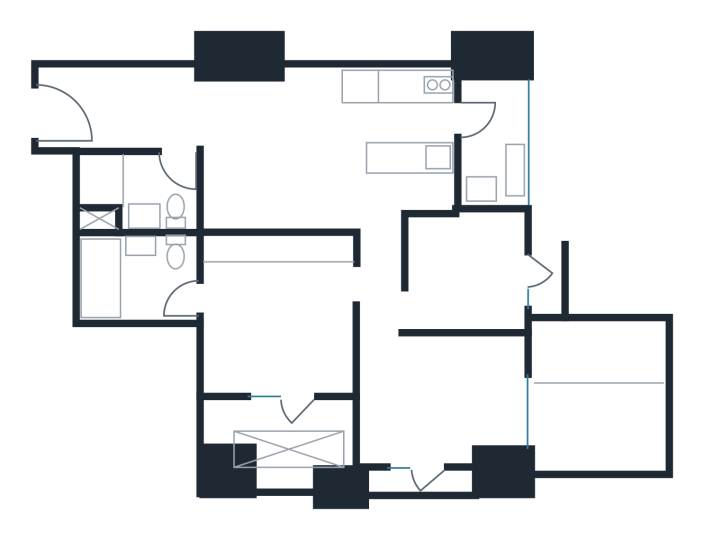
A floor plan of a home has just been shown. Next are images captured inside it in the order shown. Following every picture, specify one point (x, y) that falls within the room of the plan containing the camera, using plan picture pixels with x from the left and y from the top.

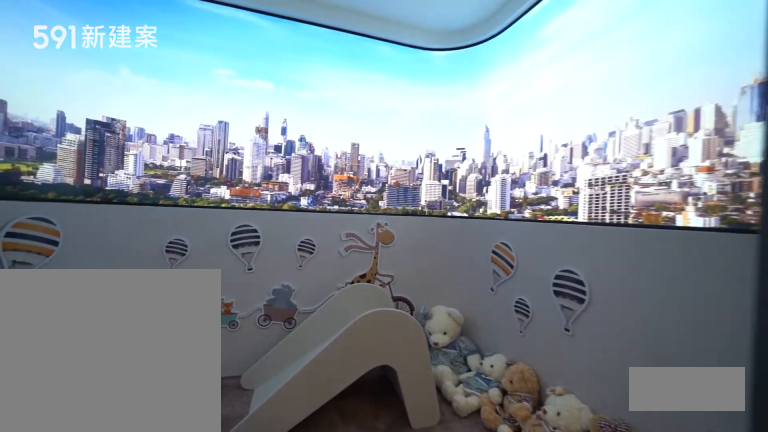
(602, 398)
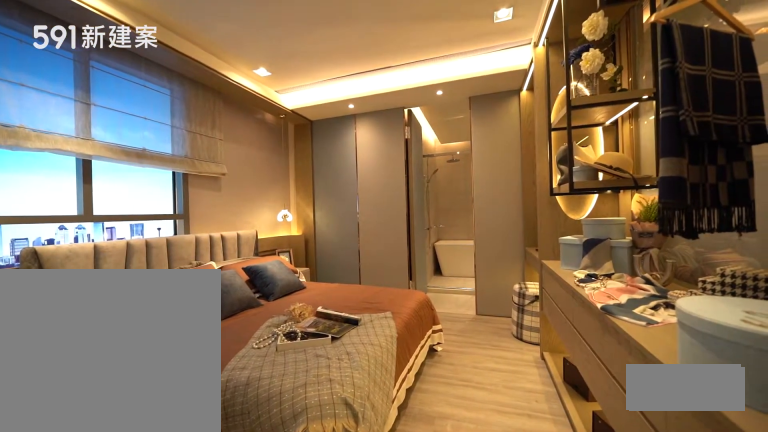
(278, 314)
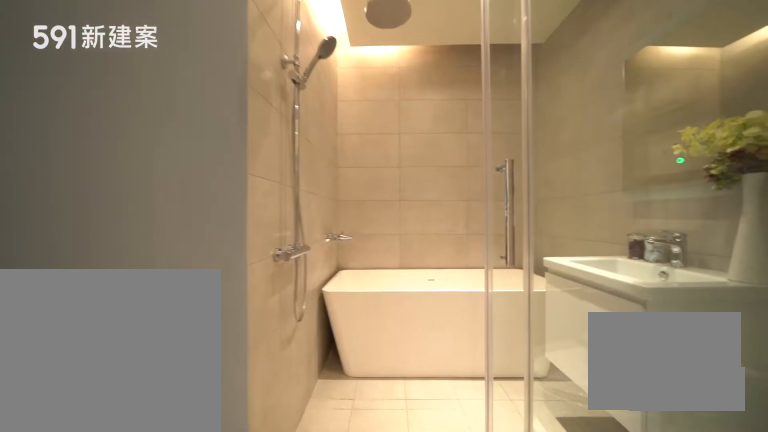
(136, 277)
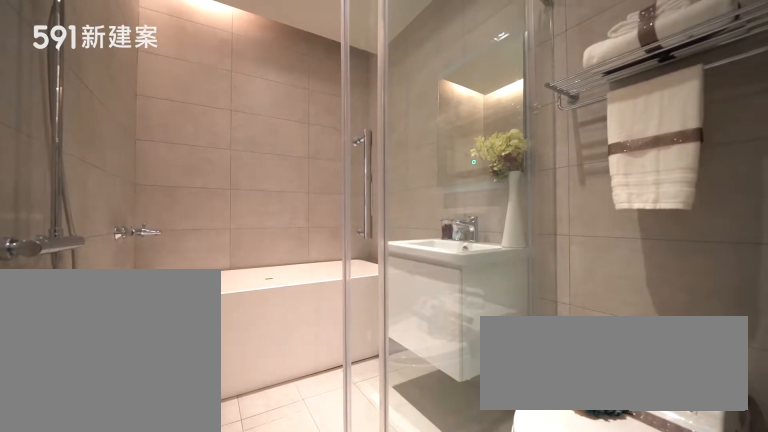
(136, 277)
